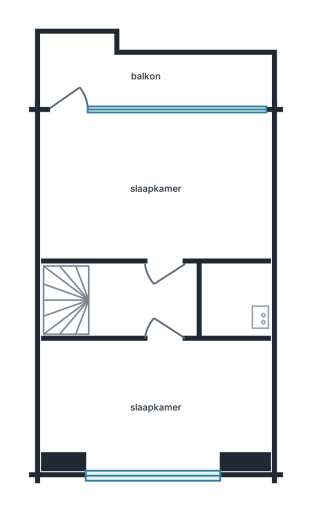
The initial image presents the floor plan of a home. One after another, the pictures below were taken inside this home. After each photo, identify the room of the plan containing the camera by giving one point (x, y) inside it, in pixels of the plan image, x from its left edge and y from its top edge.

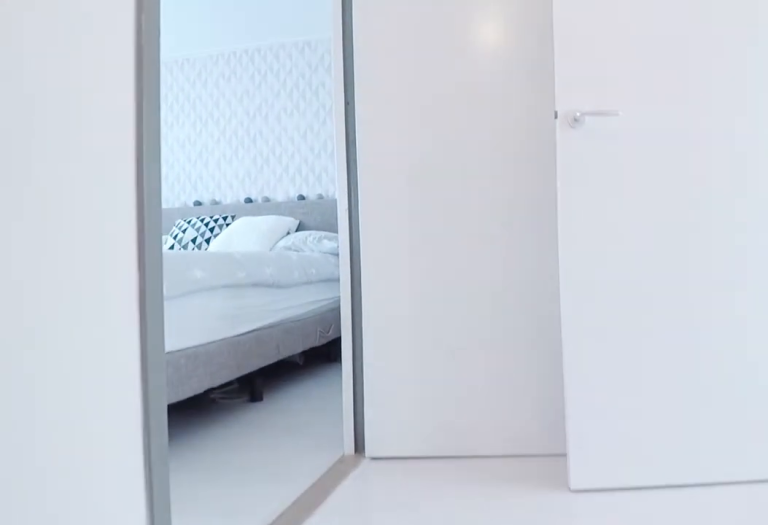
(142, 300)
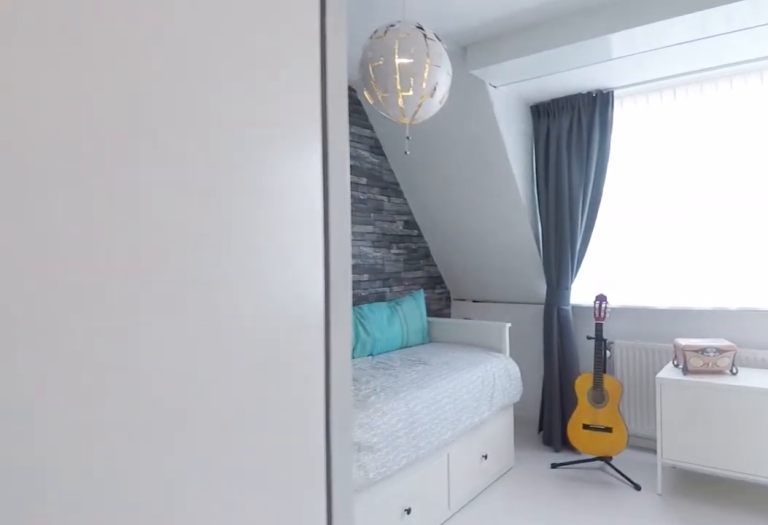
(142, 300)
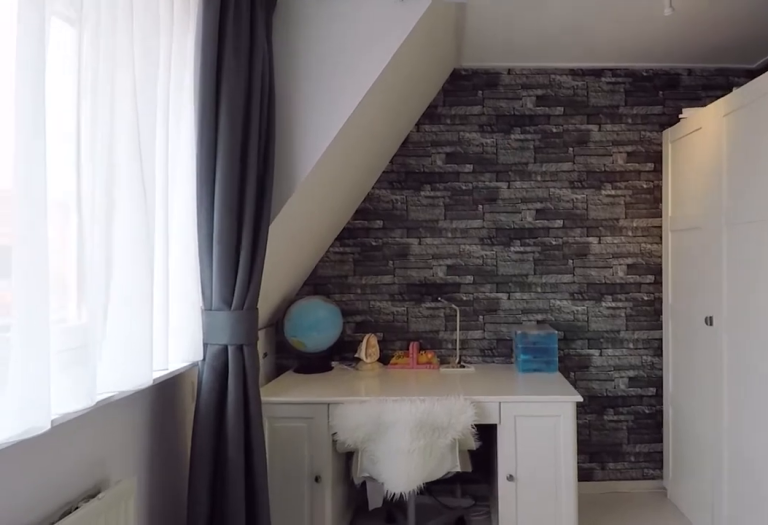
(155, 403)
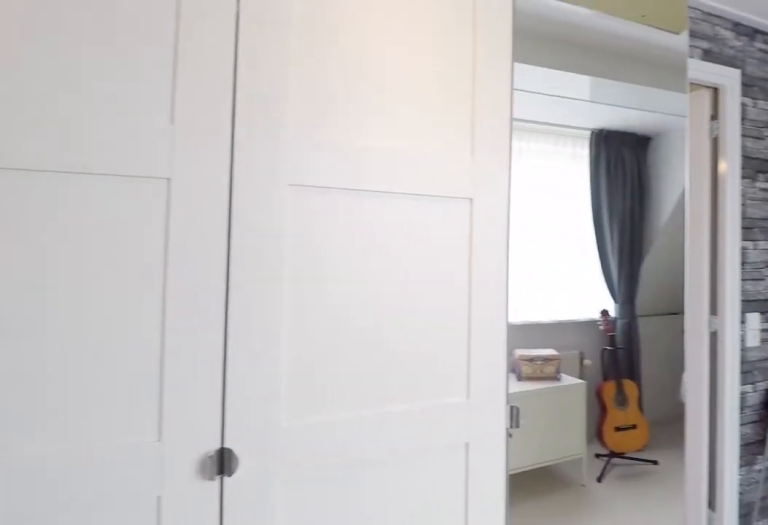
(155, 403)
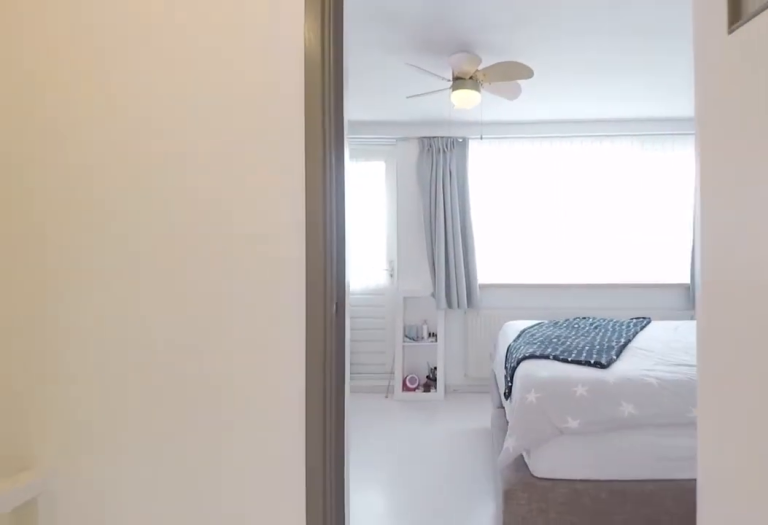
(141, 302)
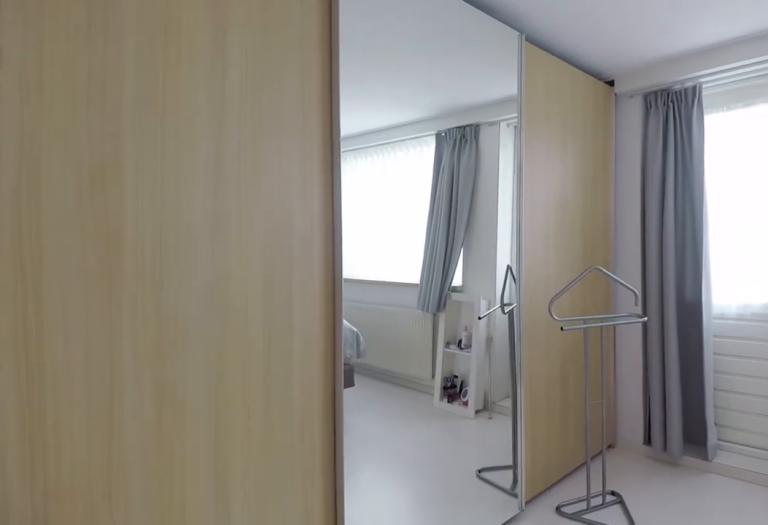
(156, 186)
